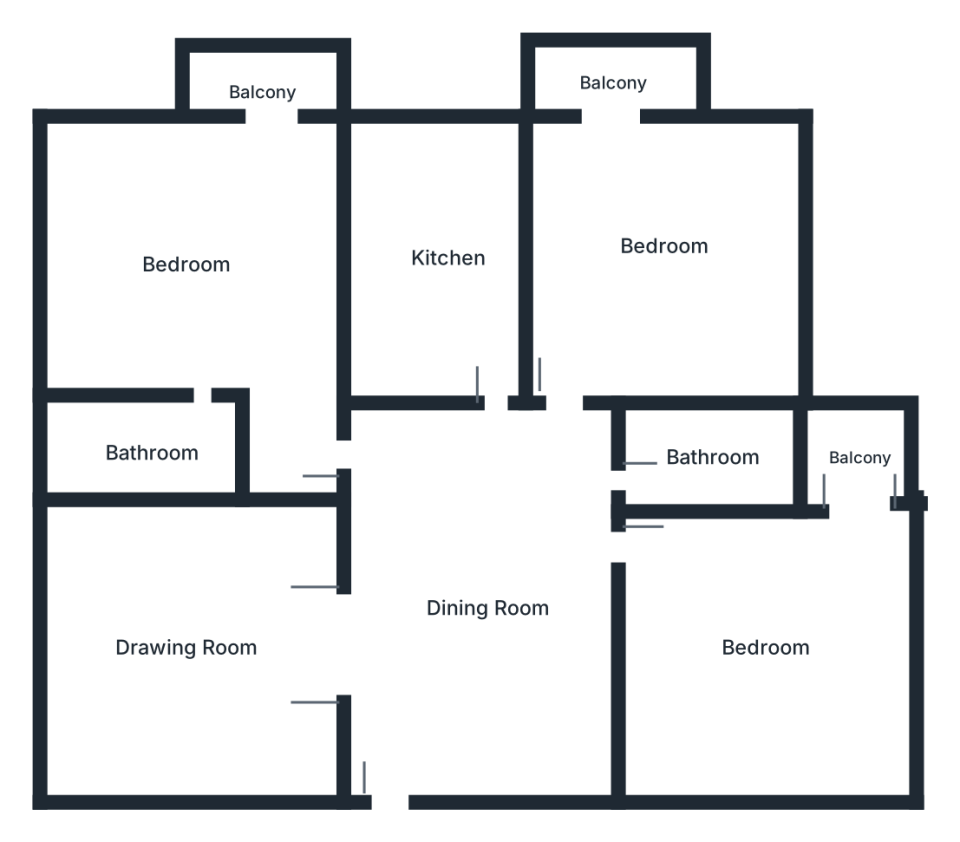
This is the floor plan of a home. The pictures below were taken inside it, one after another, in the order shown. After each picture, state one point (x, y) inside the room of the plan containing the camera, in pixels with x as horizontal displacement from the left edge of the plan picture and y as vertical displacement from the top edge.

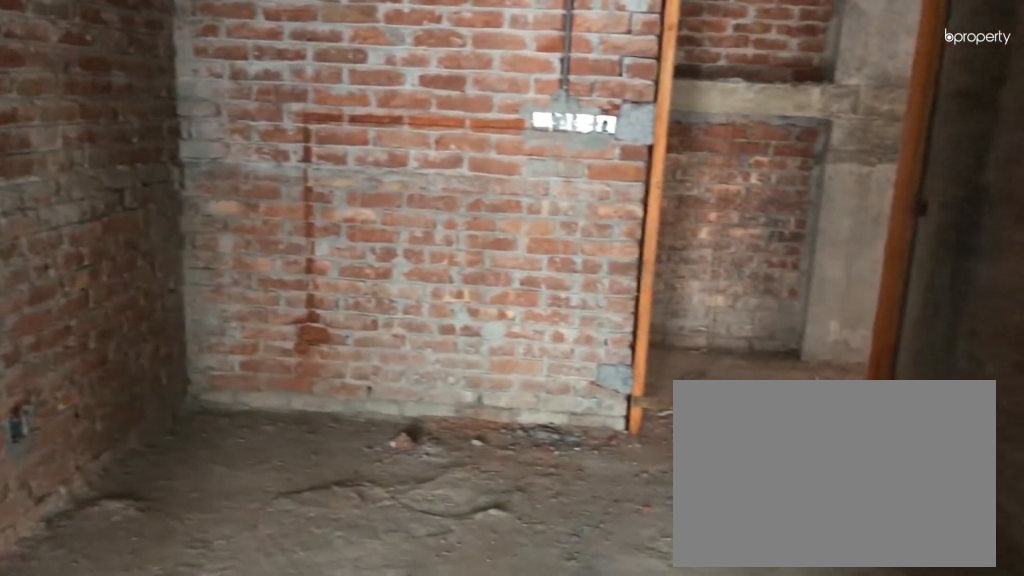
(487, 600)
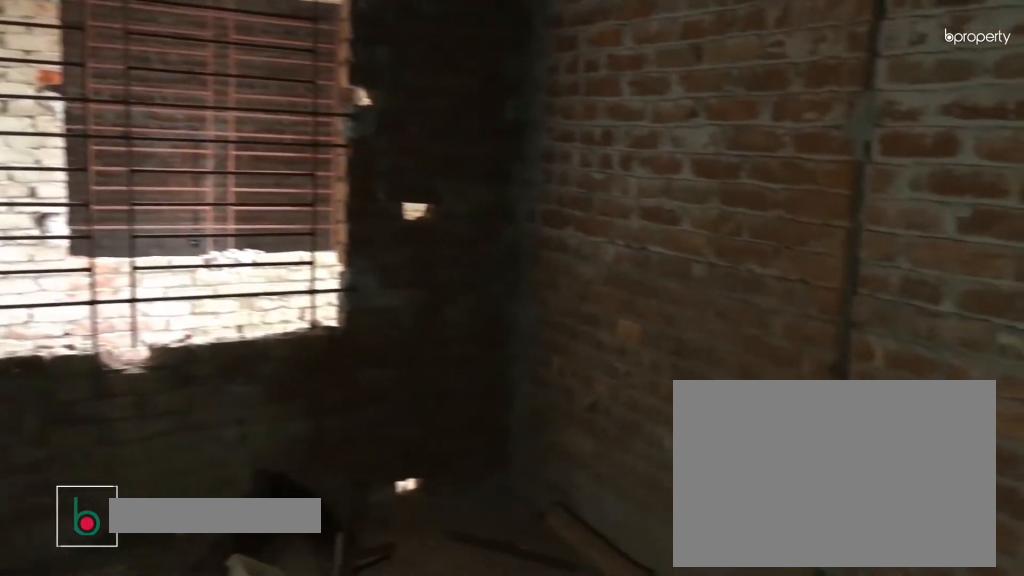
(184, 647)
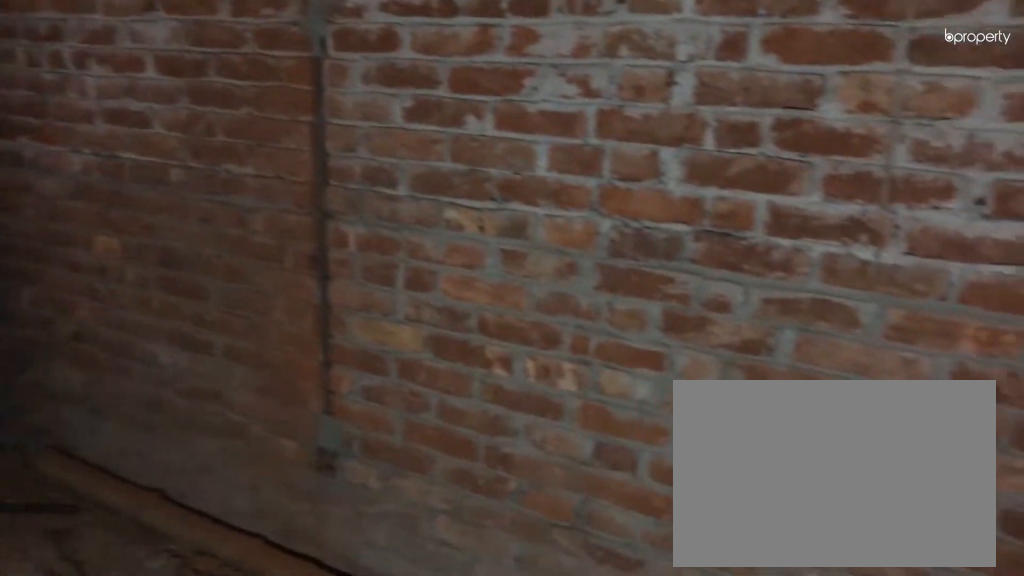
(184, 647)
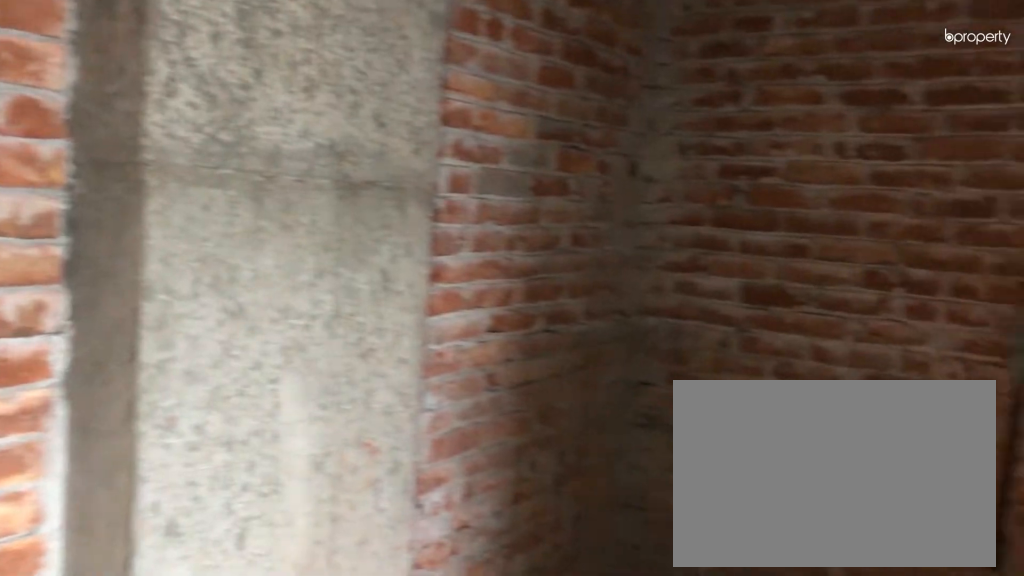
(764, 653)
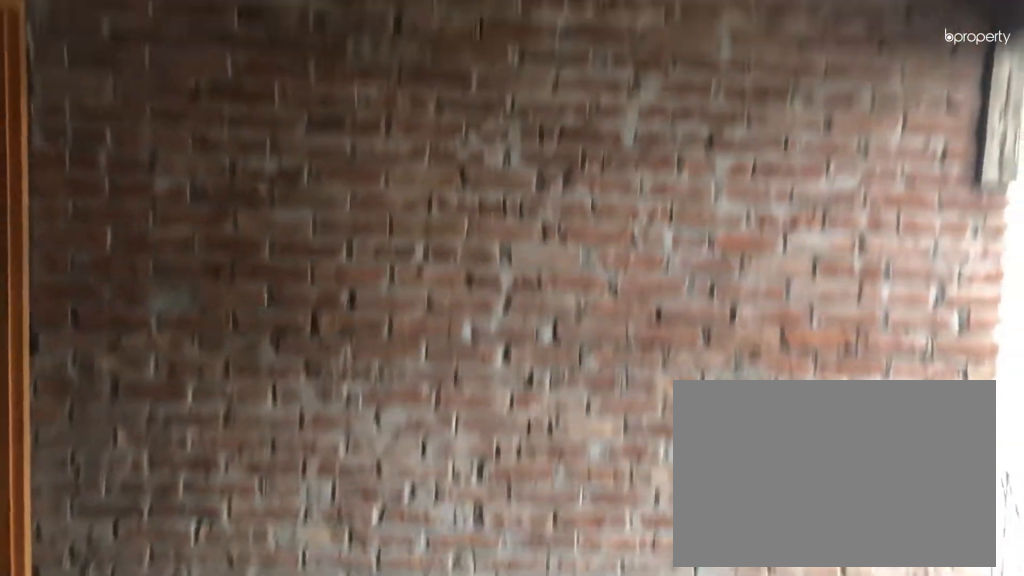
(664, 245)
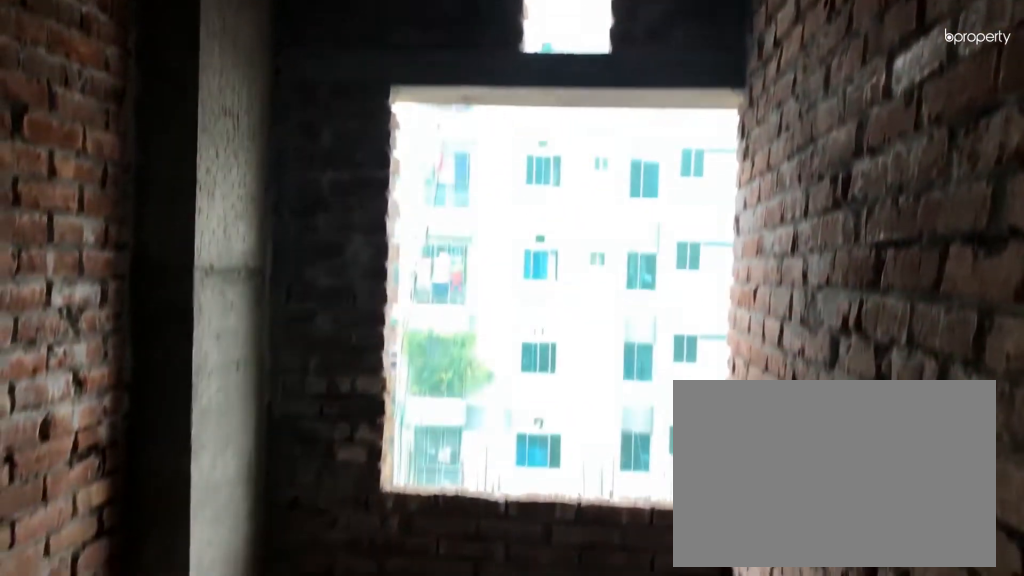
(444, 254)
